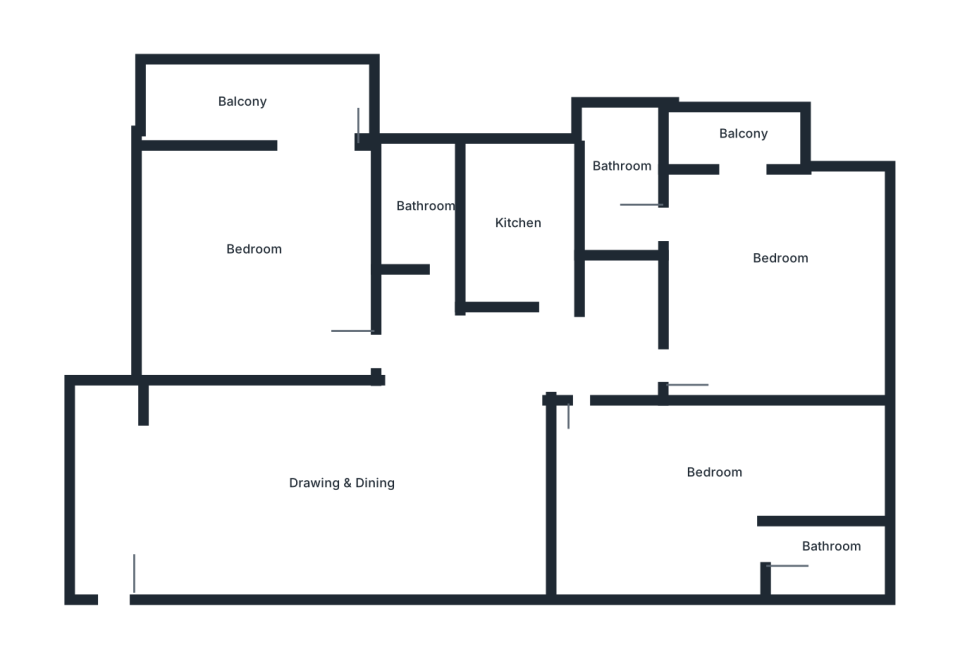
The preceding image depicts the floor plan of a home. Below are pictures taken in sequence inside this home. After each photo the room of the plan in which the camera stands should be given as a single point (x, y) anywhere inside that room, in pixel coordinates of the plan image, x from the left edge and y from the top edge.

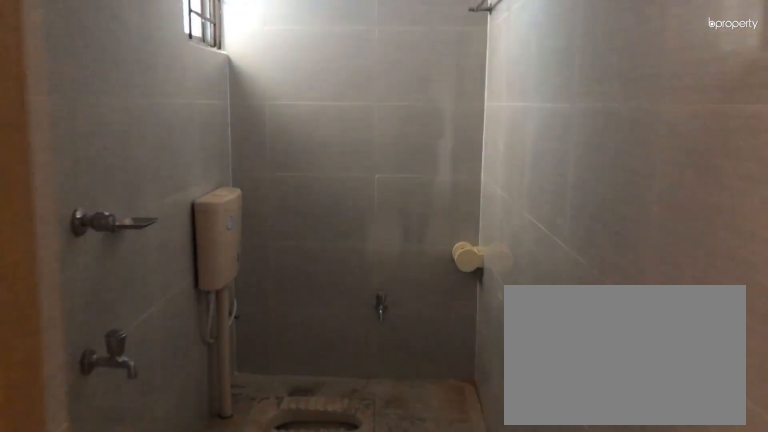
(428, 263)
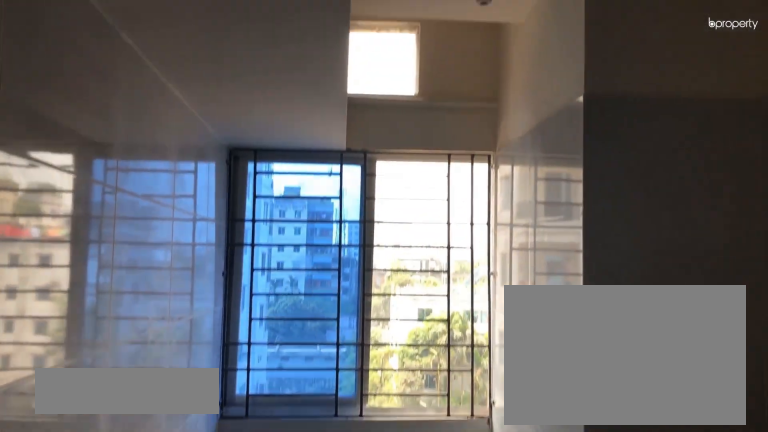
(535, 244)
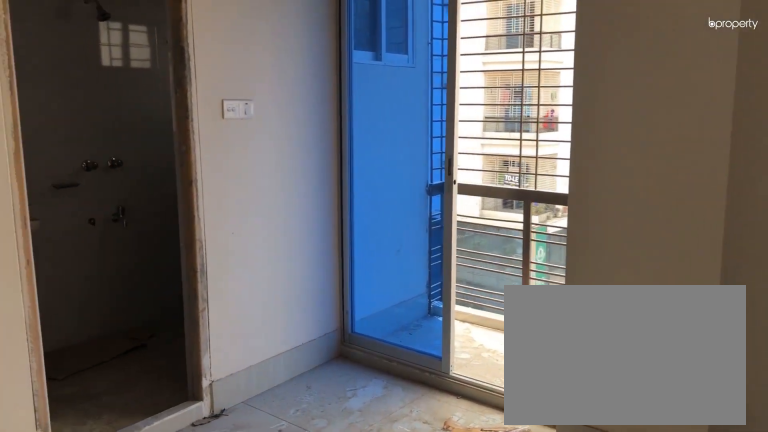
(779, 278)
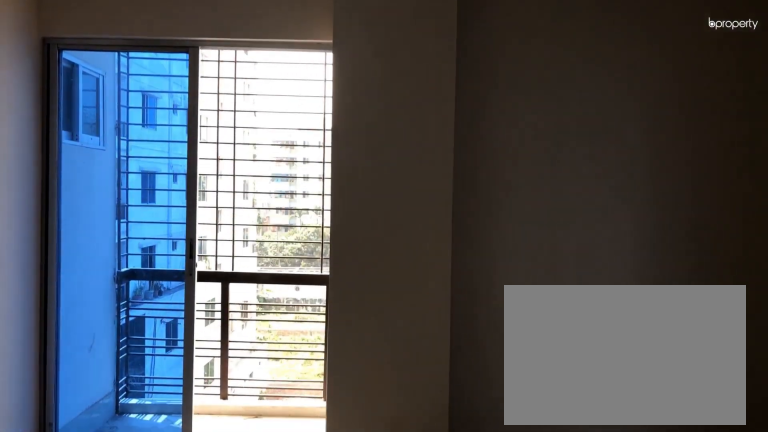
(779, 278)
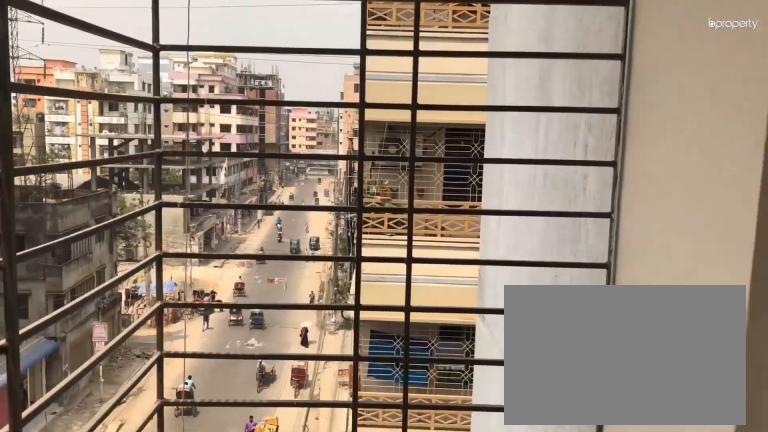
(737, 137)
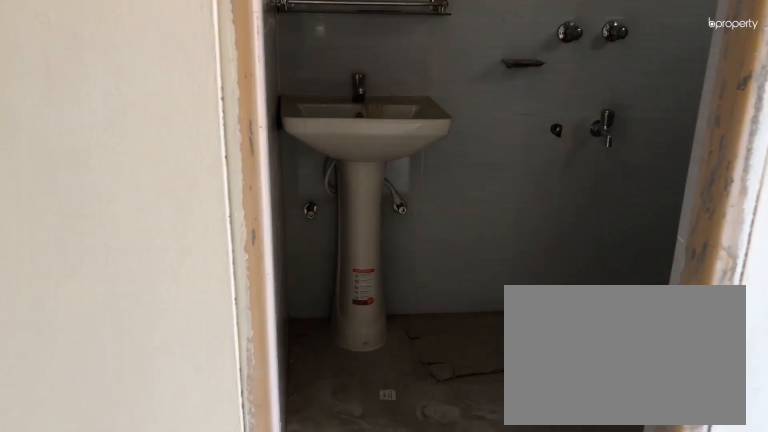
(611, 192)
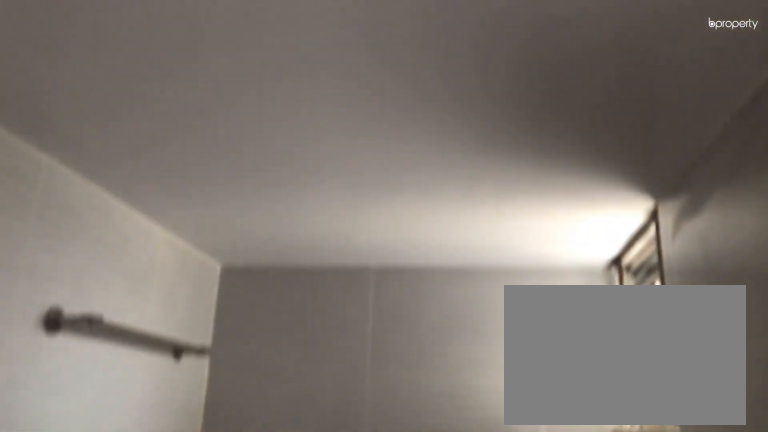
(611, 192)
